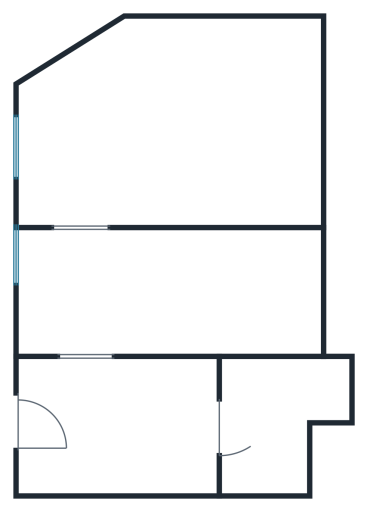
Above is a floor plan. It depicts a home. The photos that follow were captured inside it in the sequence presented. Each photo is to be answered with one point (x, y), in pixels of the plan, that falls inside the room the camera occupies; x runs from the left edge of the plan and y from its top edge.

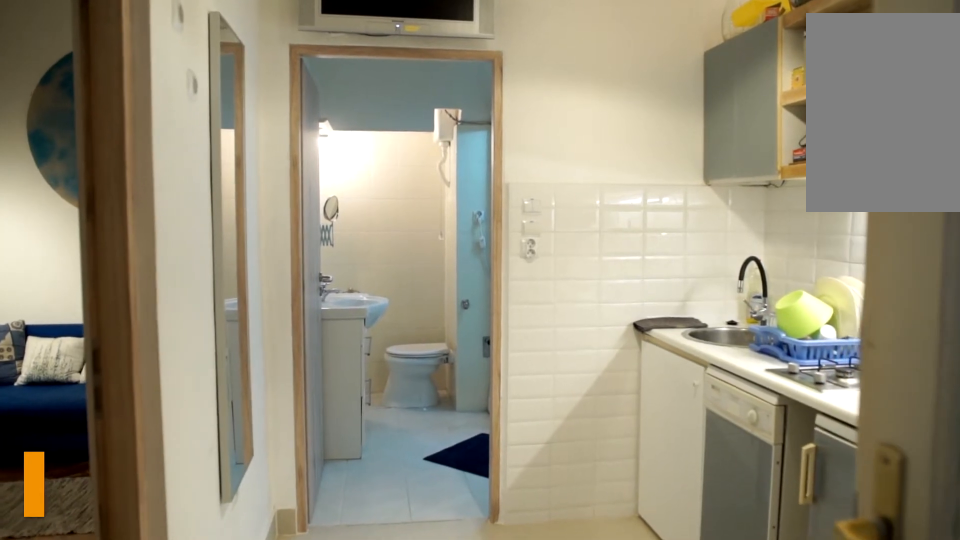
(105, 420)
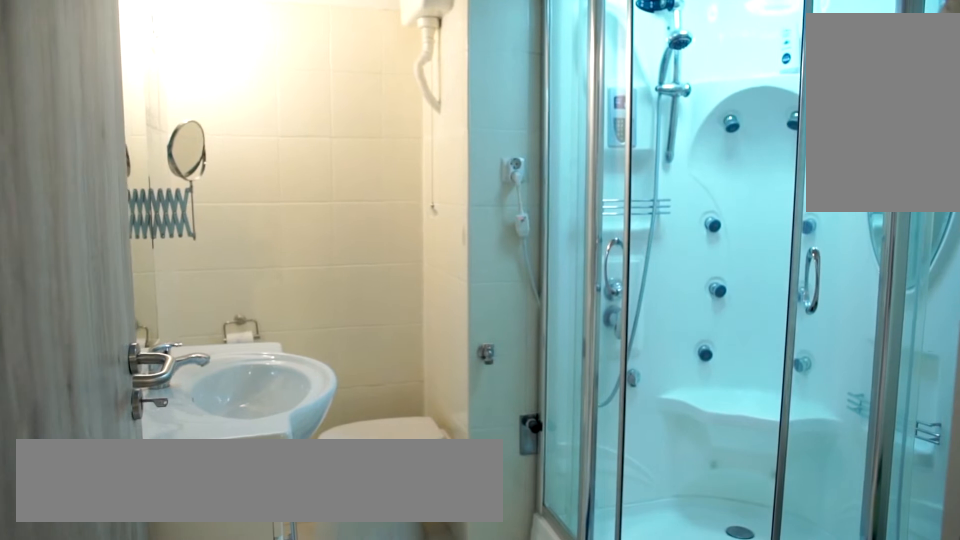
(270, 426)
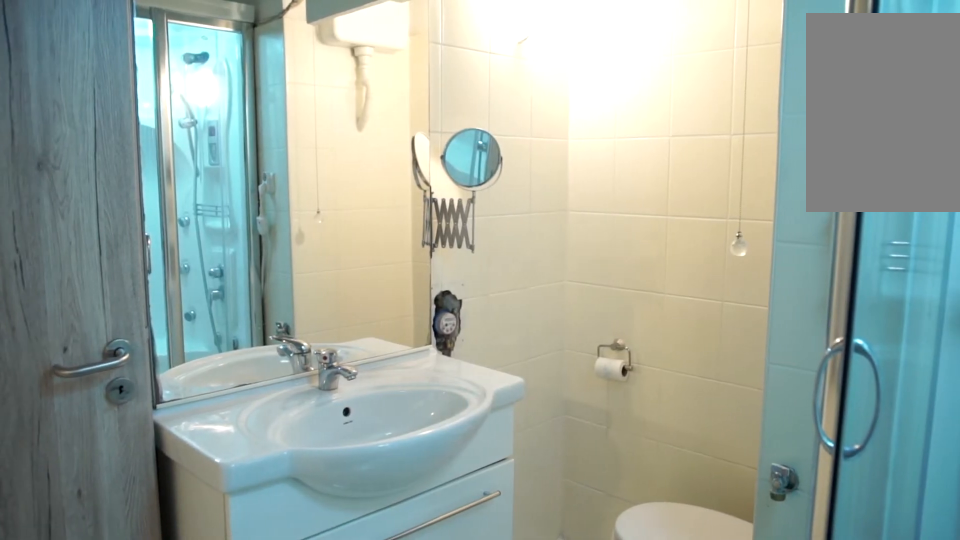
(270, 426)
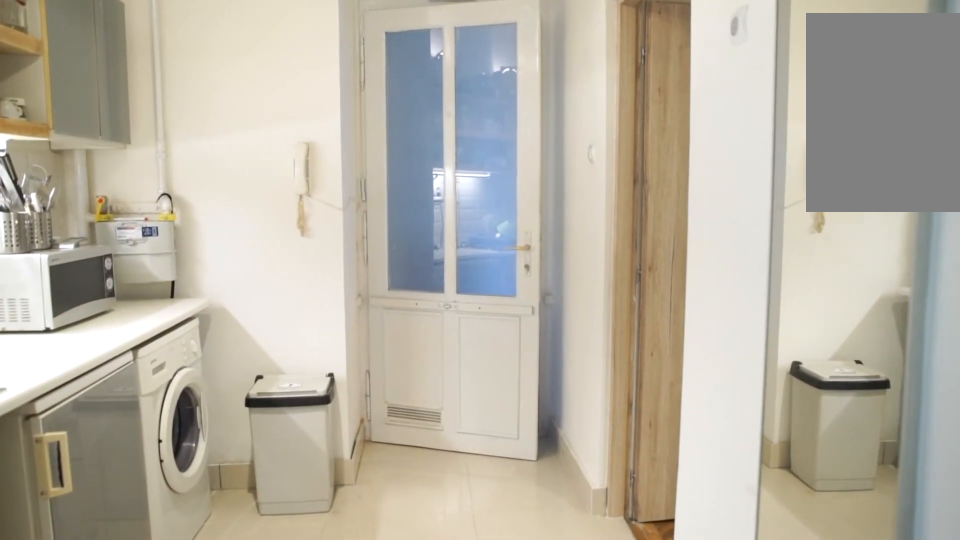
(135, 424)
